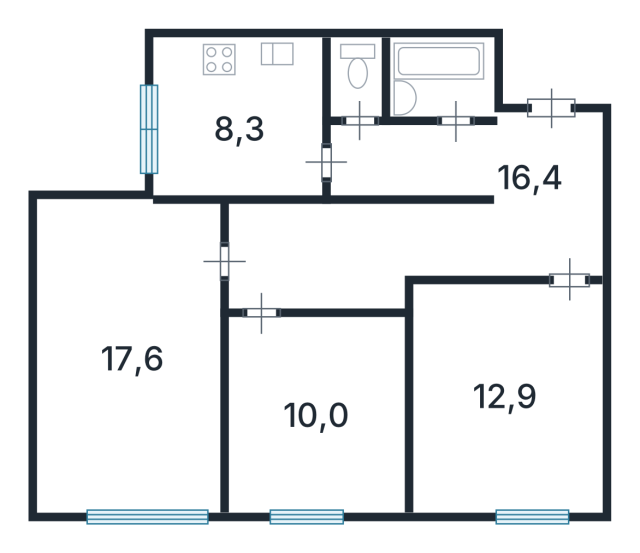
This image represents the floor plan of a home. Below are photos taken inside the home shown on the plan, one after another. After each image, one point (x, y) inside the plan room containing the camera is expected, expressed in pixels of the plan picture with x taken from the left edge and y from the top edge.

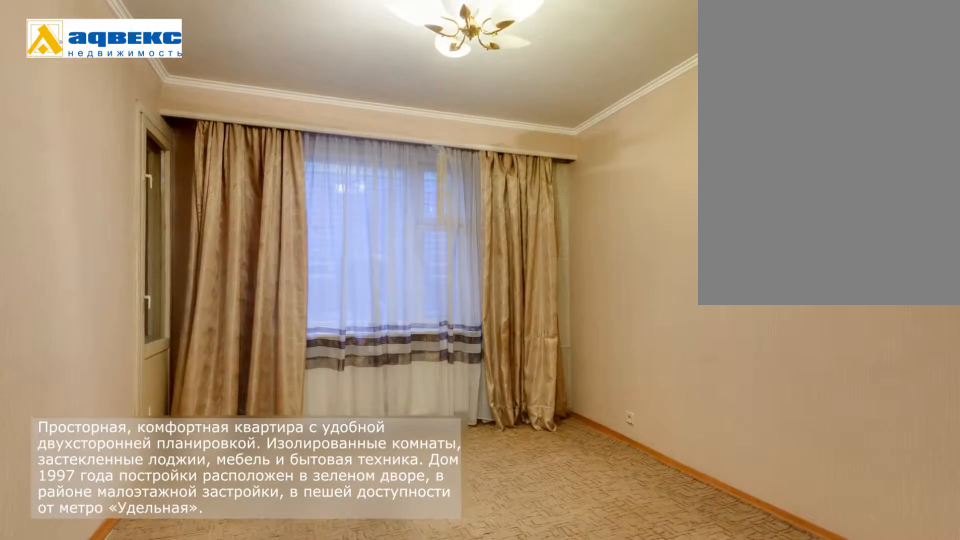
(503, 398)
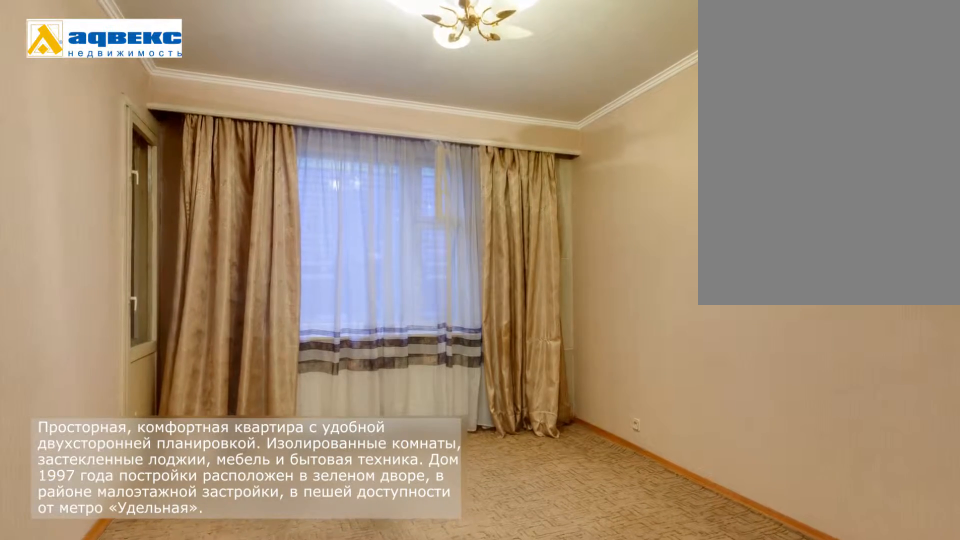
(503, 398)
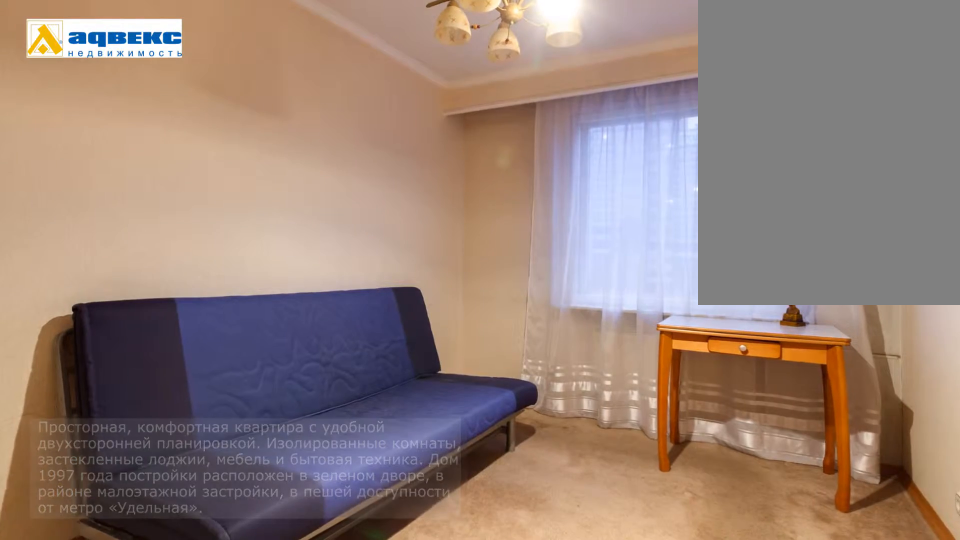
(318, 408)
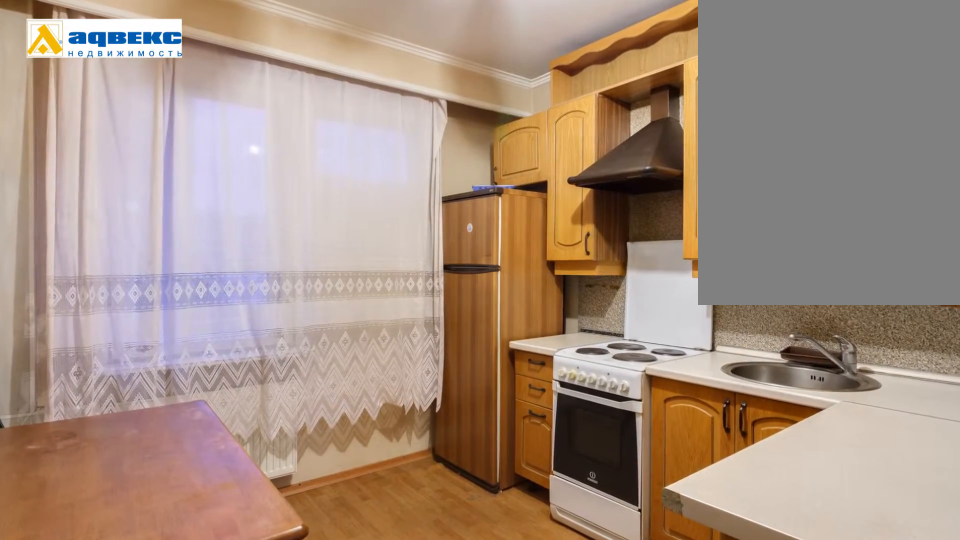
(237, 128)
